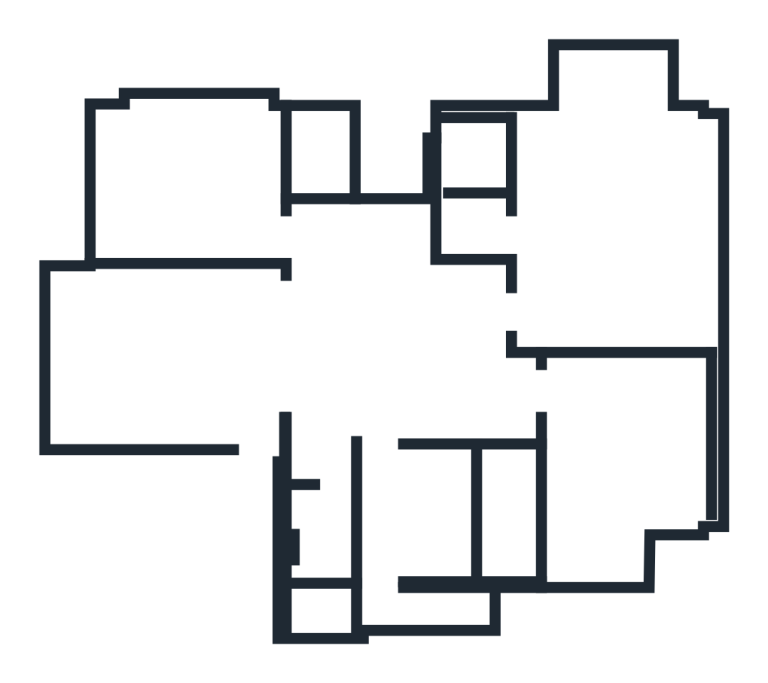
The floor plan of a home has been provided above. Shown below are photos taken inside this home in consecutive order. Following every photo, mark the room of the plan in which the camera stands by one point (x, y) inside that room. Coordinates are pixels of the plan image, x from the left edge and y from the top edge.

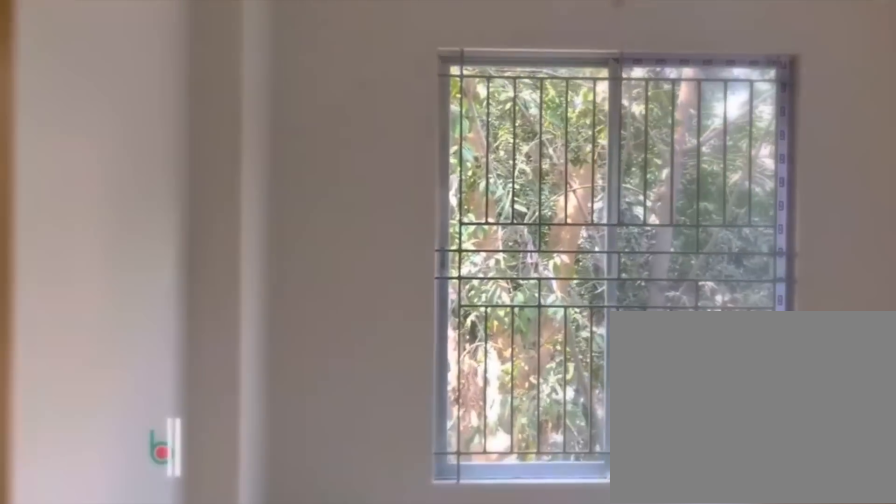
(619, 448)
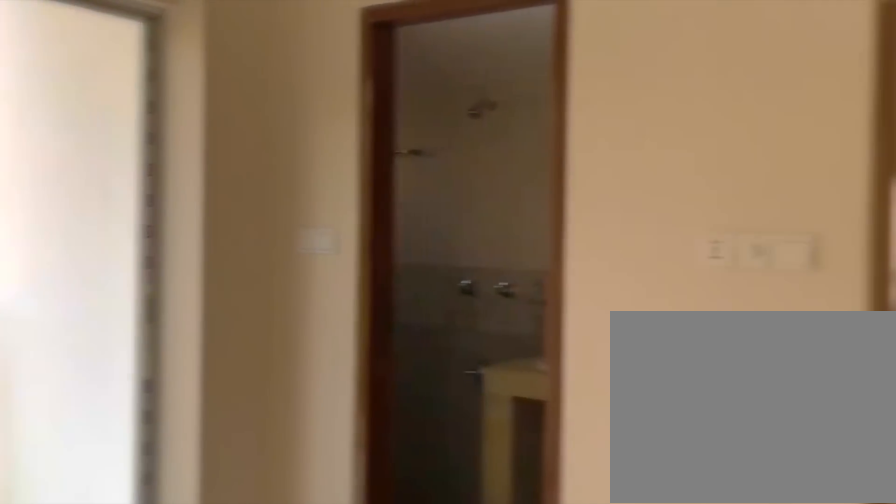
(624, 448)
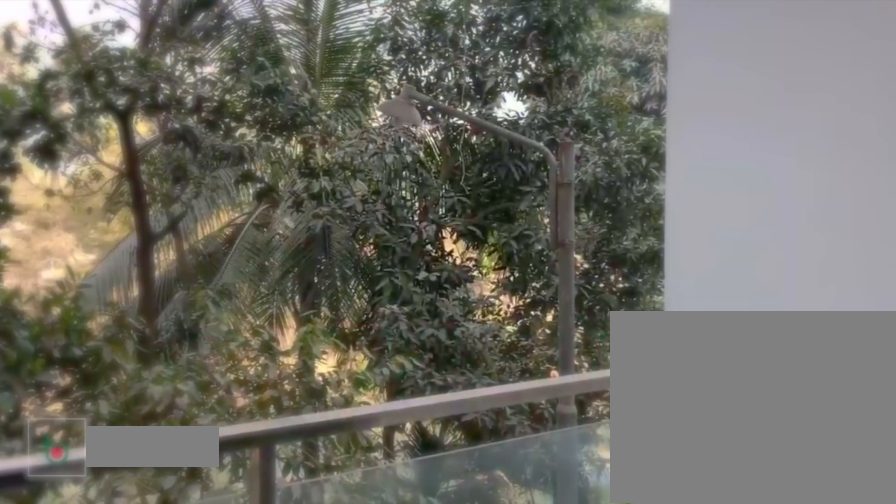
(585, 554)
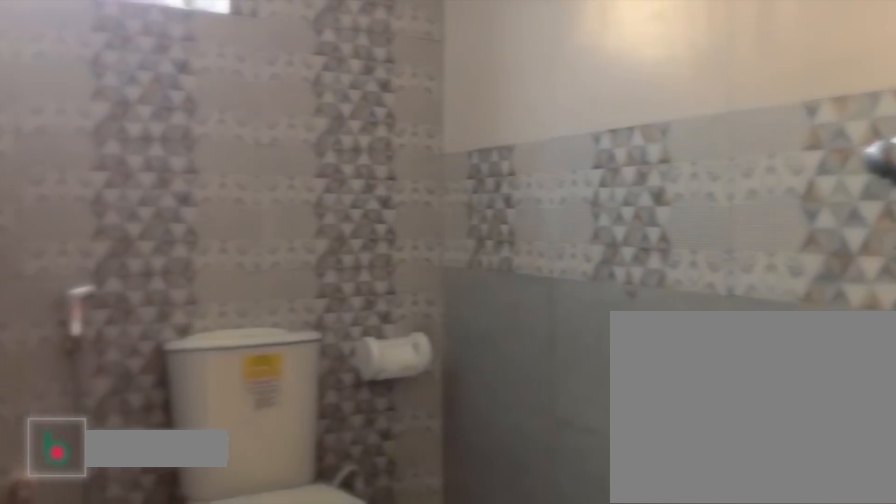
(504, 524)
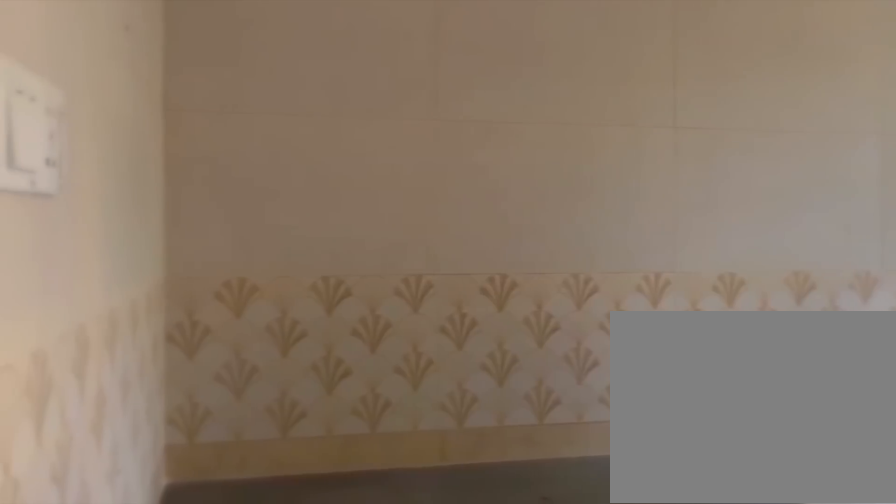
(411, 529)
